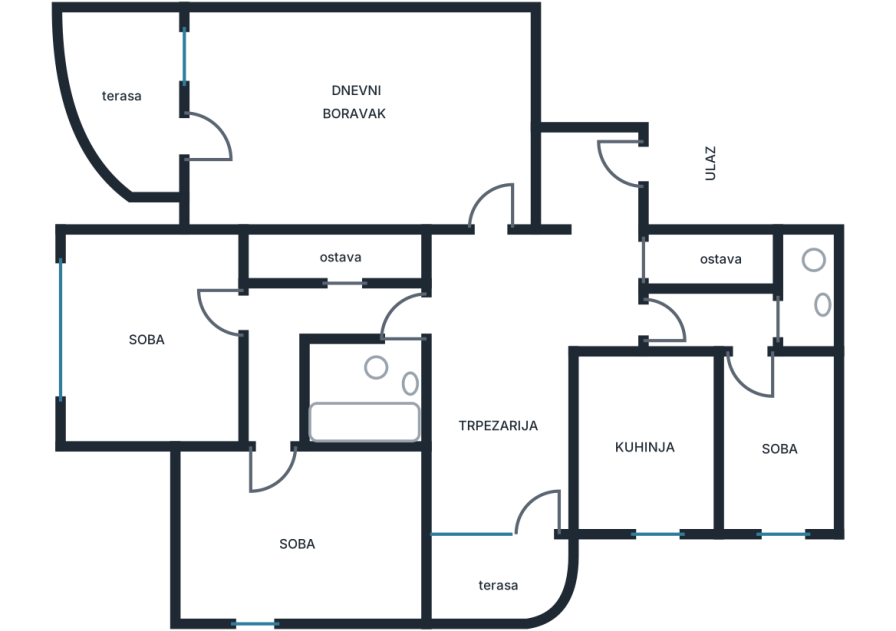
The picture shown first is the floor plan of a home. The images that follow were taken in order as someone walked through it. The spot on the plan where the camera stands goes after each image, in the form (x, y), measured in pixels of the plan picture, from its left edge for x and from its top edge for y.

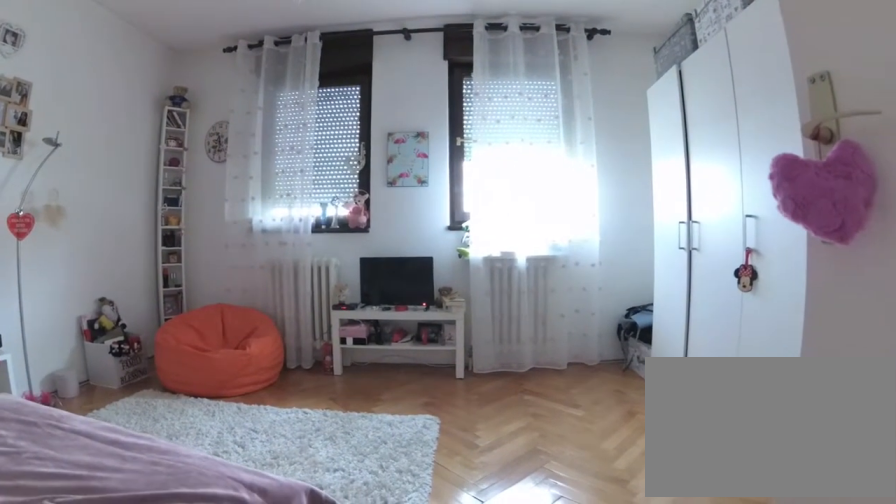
(242, 311)
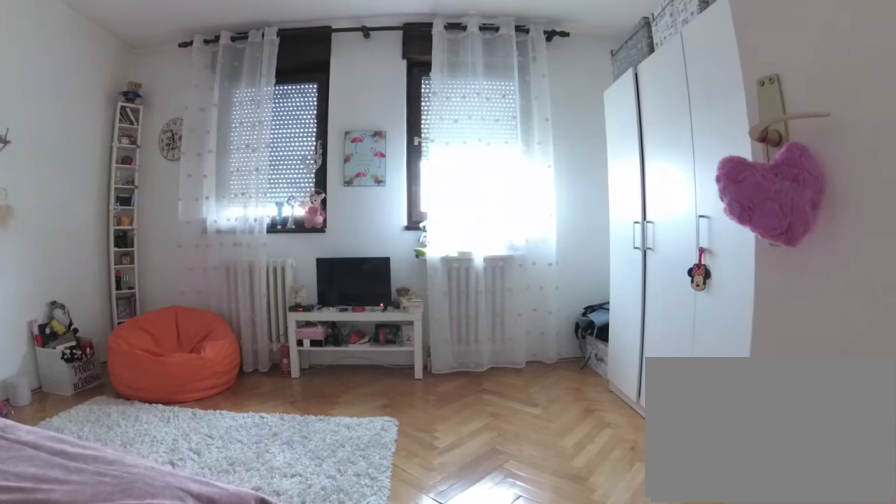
(242, 311)
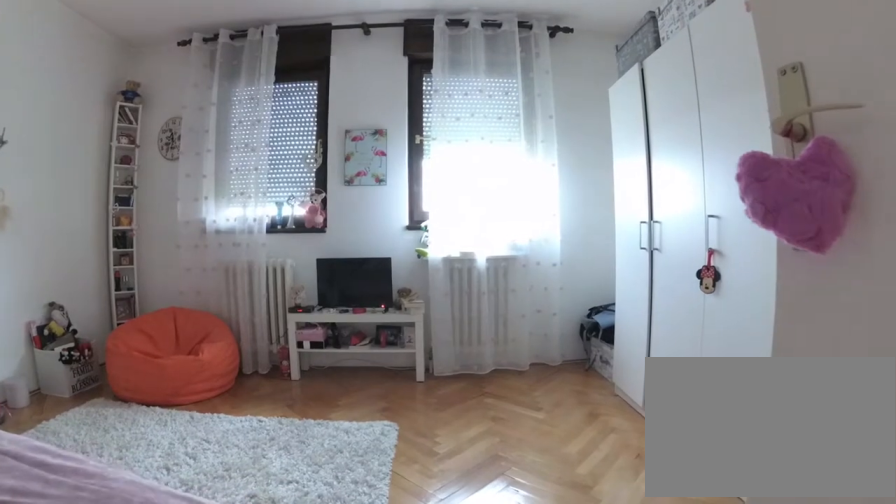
(242, 311)
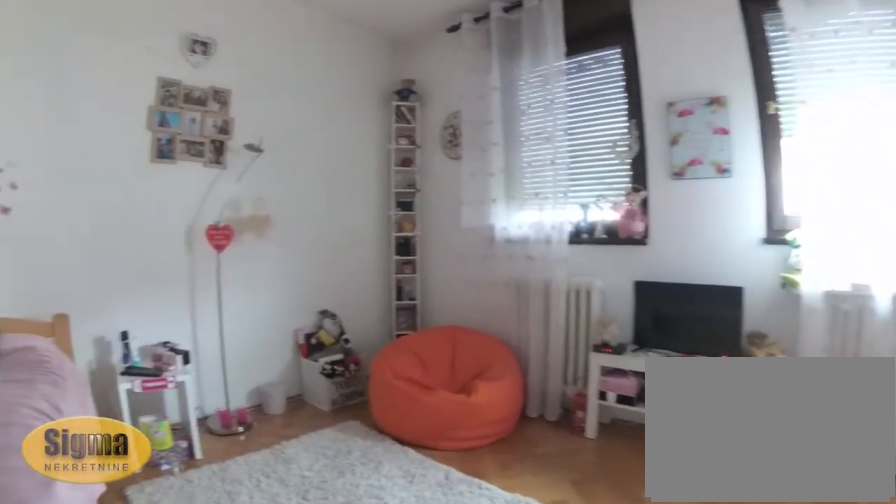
(193, 304)
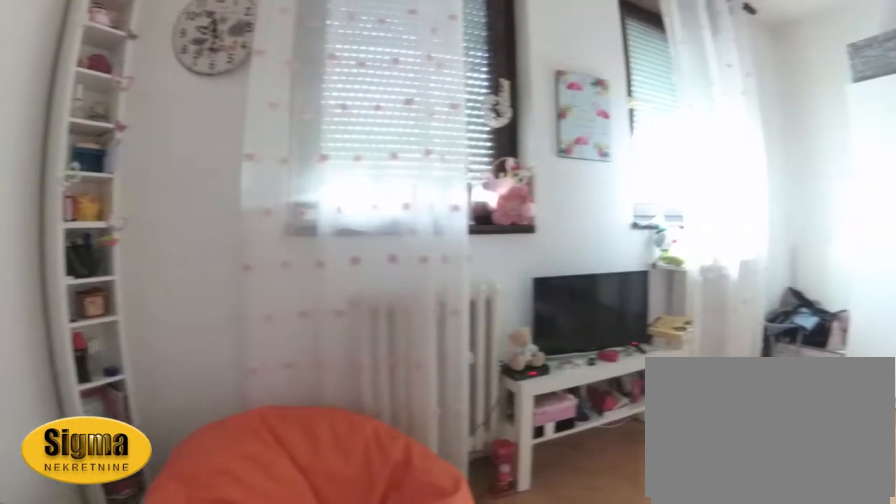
(193, 395)
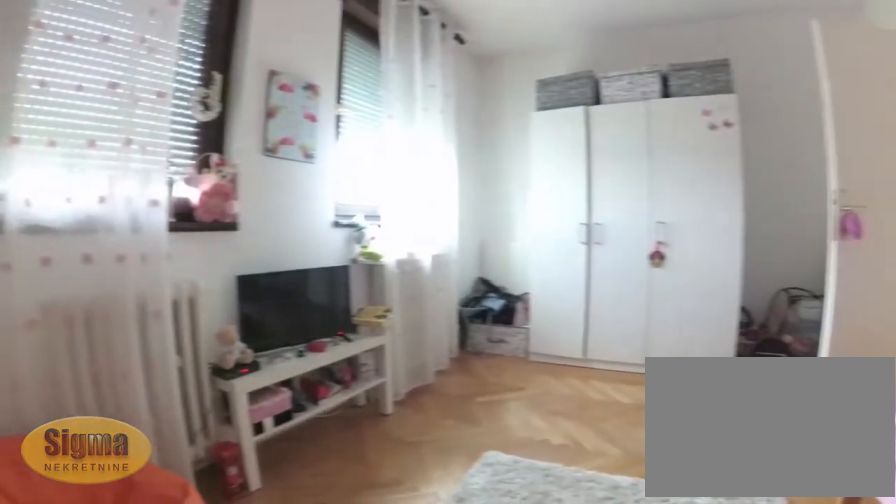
(194, 409)
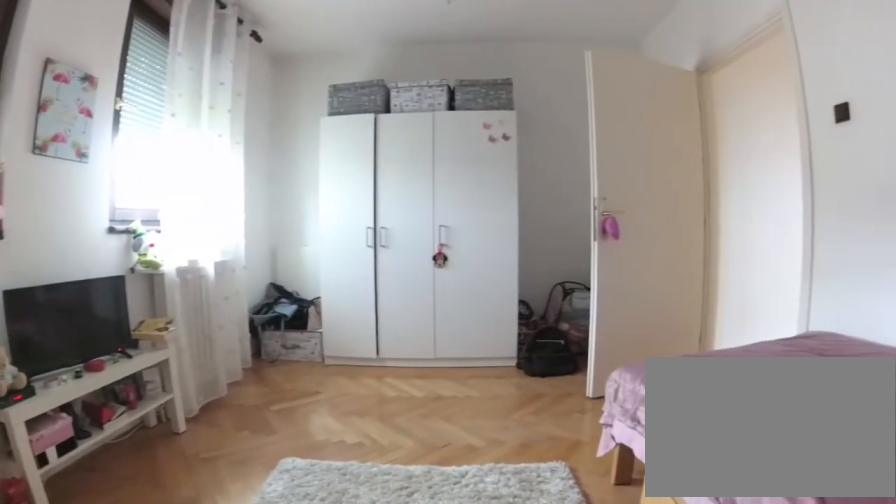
(180, 424)
